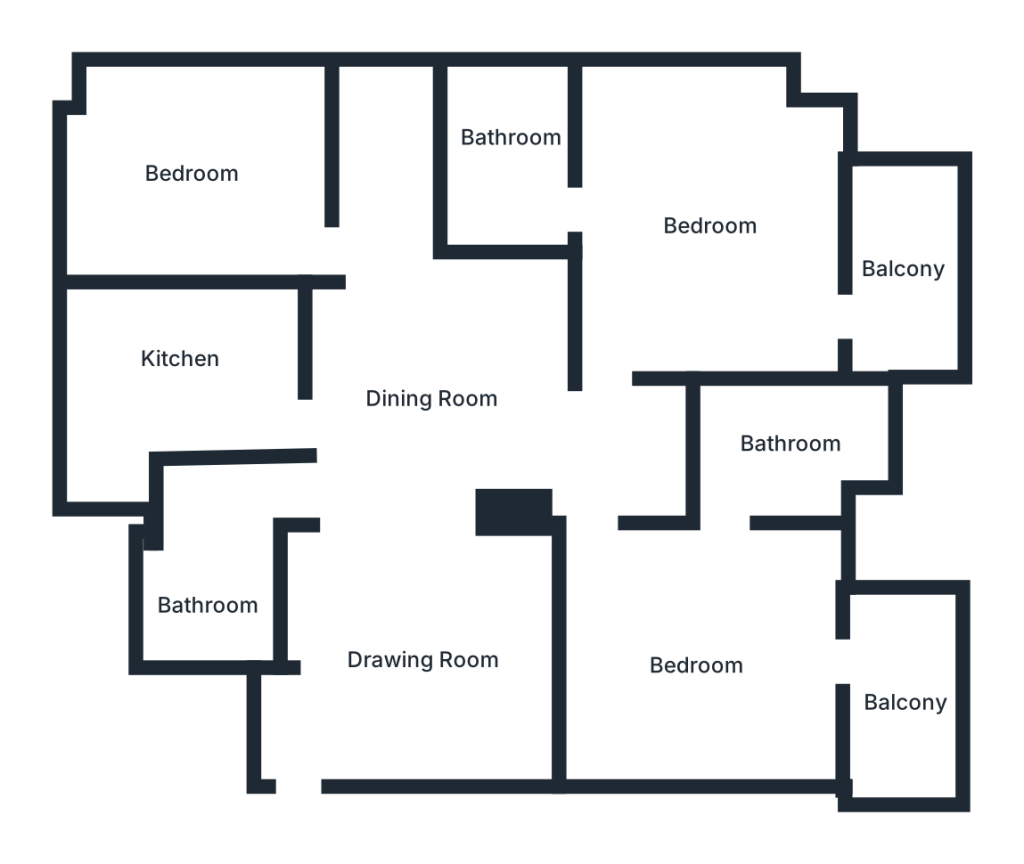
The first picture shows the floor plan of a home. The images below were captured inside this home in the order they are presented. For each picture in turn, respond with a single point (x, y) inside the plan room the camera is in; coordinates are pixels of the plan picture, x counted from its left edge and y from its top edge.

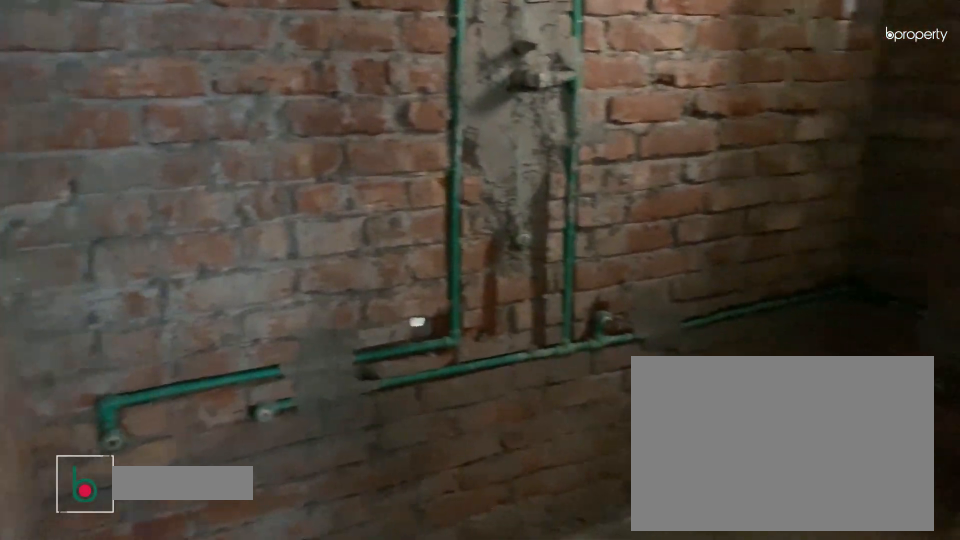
(507, 163)
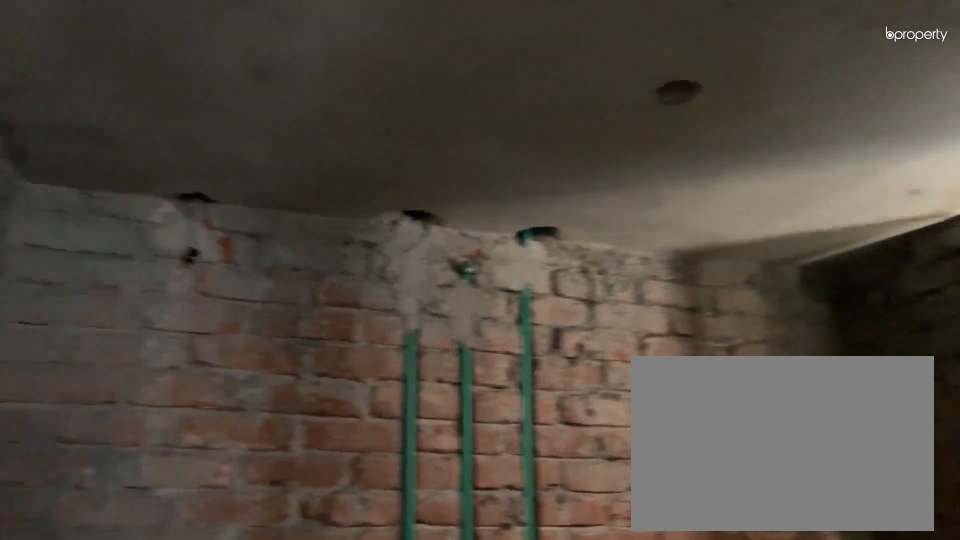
(507, 163)
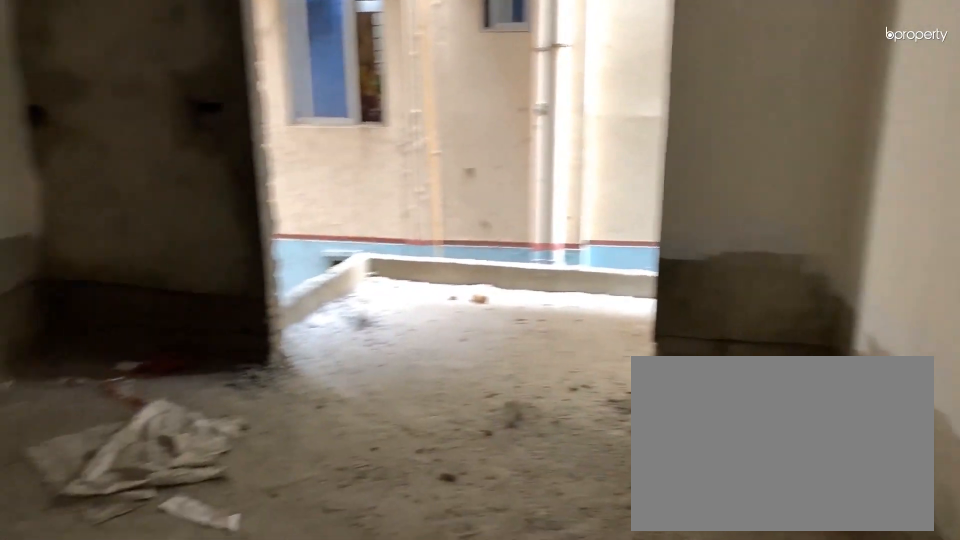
(713, 655)
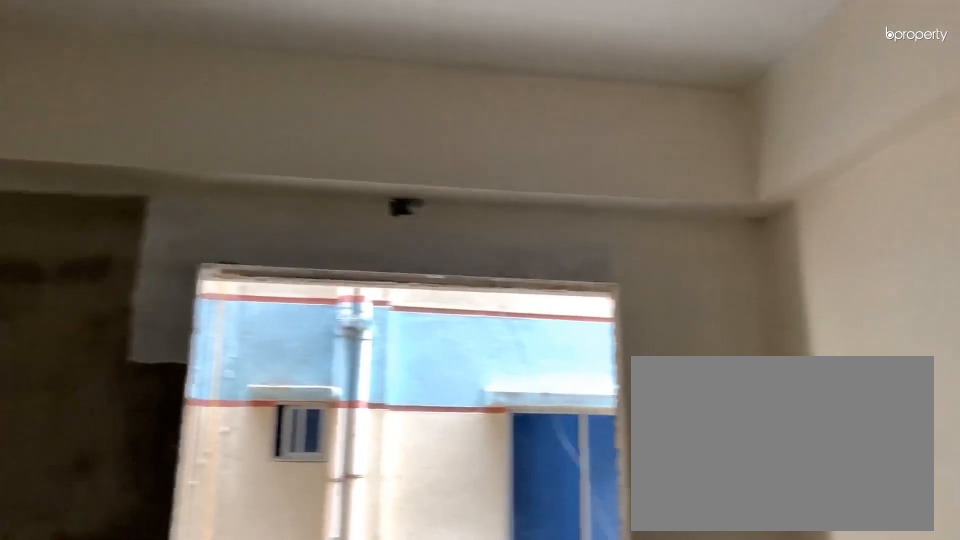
(713, 655)
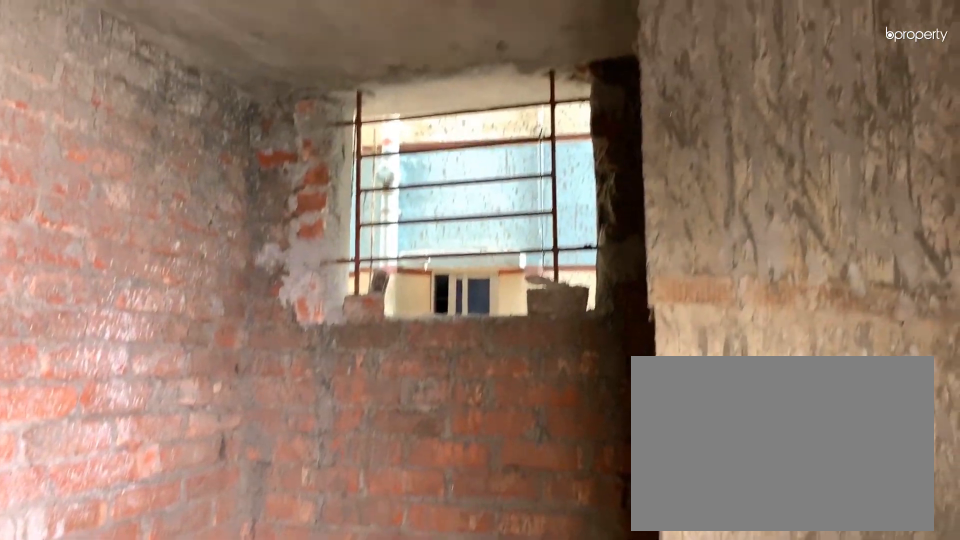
(775, 452)
